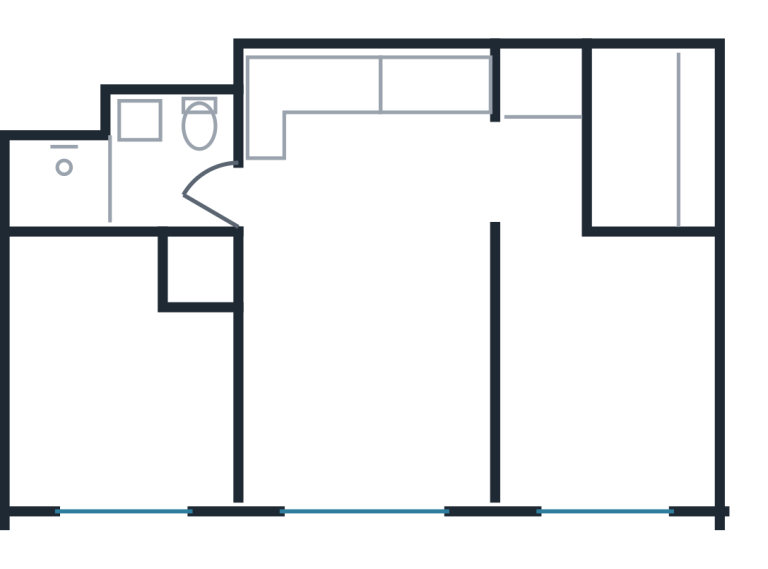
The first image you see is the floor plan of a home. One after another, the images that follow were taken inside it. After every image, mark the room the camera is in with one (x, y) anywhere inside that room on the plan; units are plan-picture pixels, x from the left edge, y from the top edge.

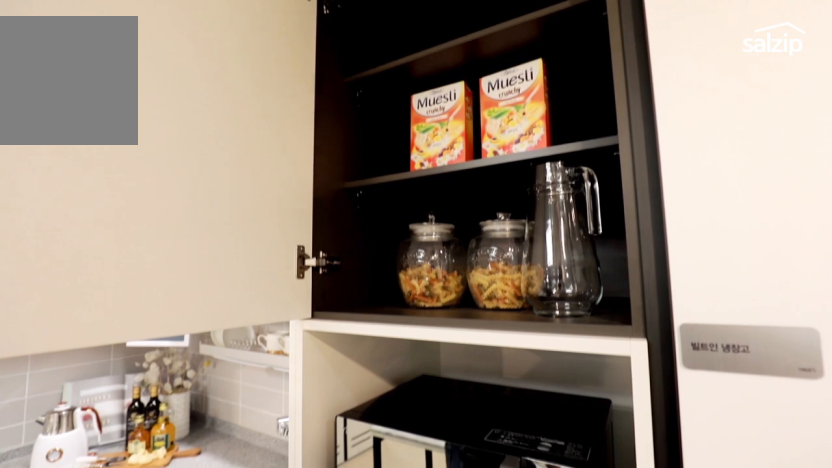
(384, 153)
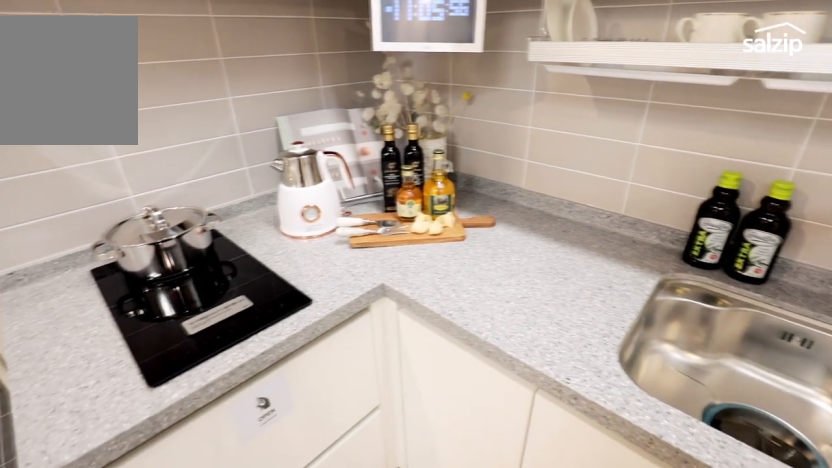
(381, 152)
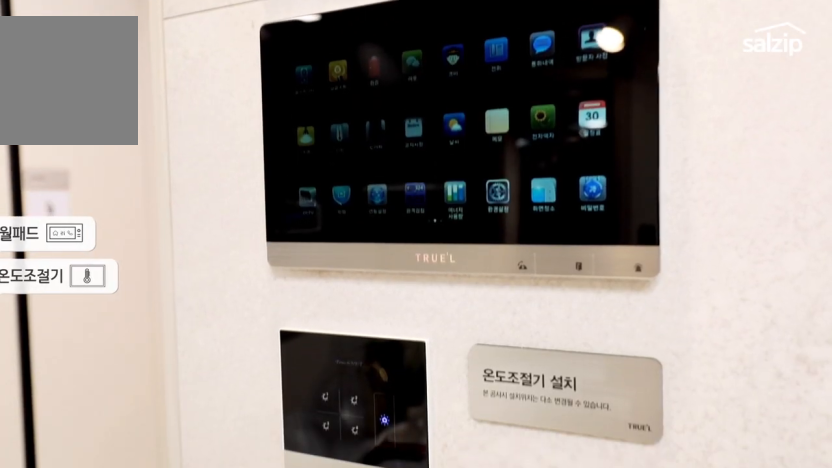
(369, 371)
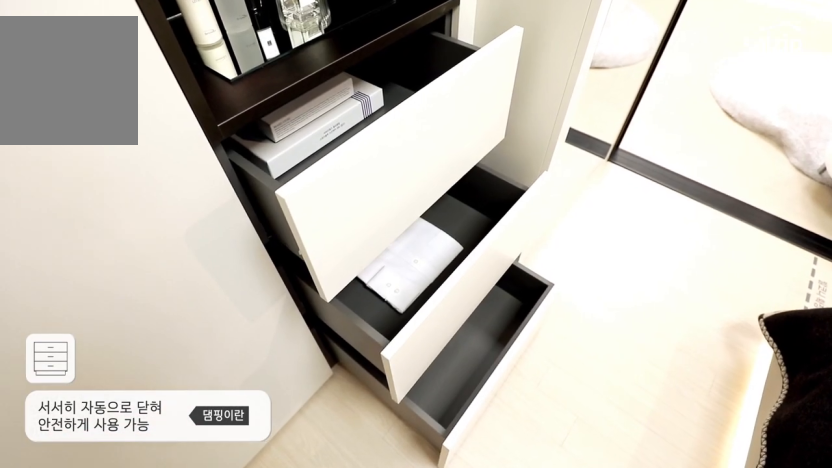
(110, 377)
